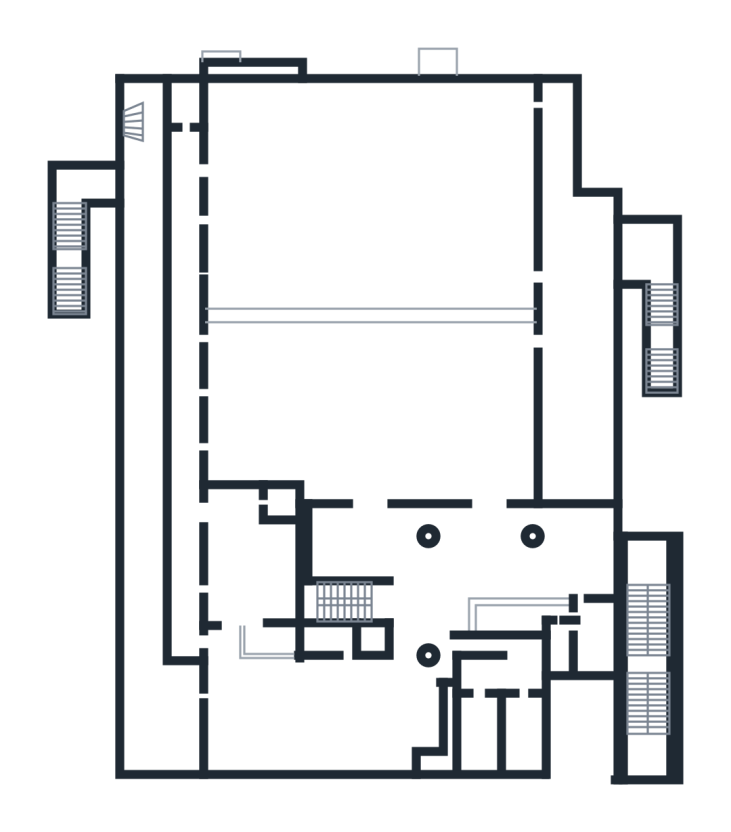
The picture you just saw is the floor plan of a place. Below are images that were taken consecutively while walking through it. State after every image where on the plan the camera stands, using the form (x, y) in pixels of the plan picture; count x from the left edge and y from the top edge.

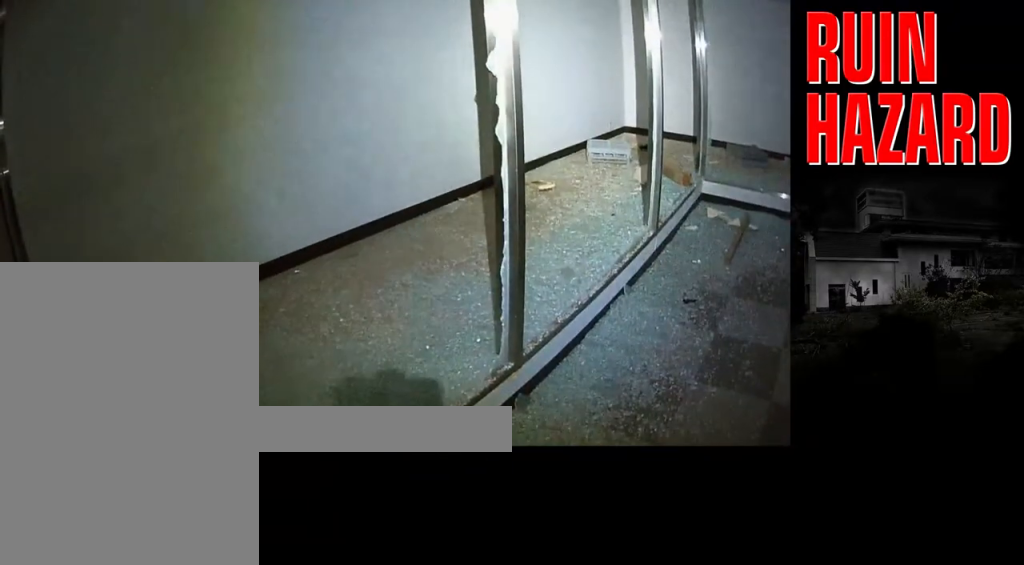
(333, 721)
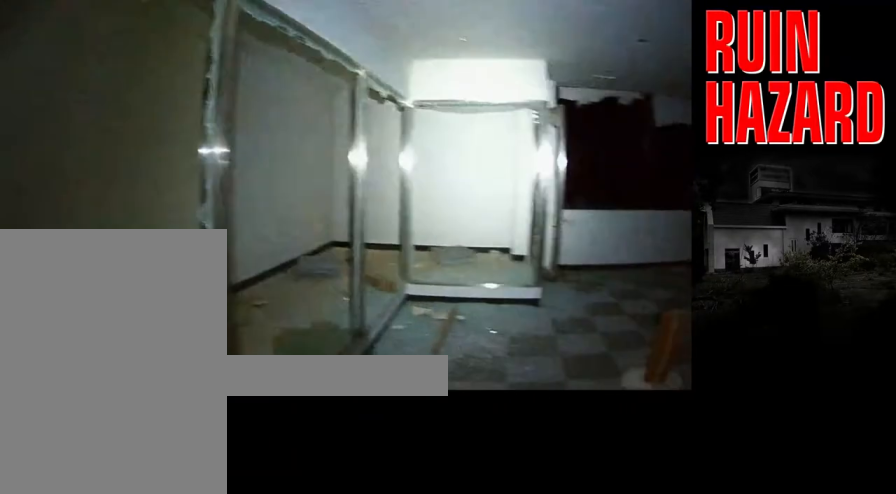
(333, 720)
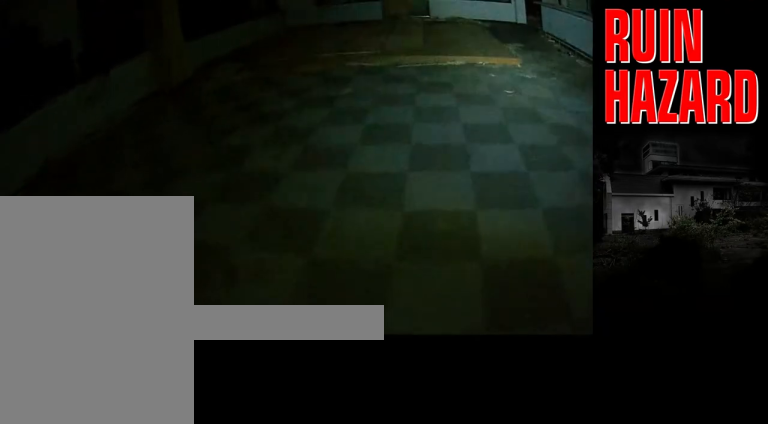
(333, 722)
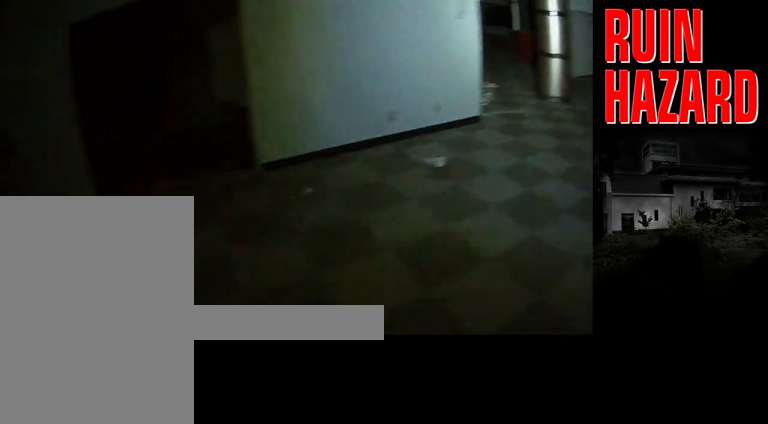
(329, 725)
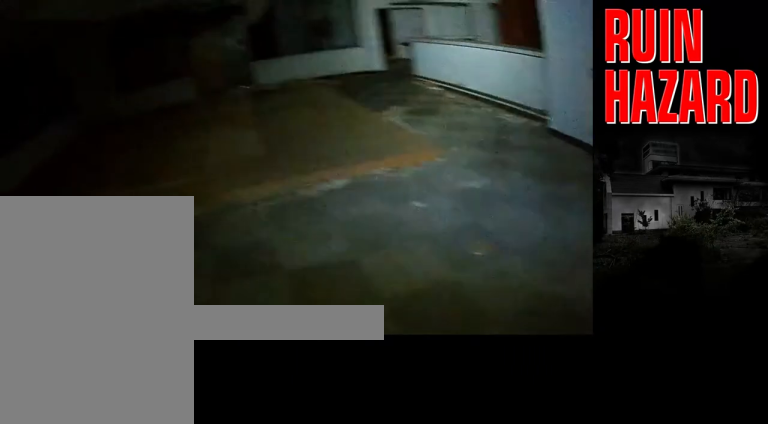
(329, 725)
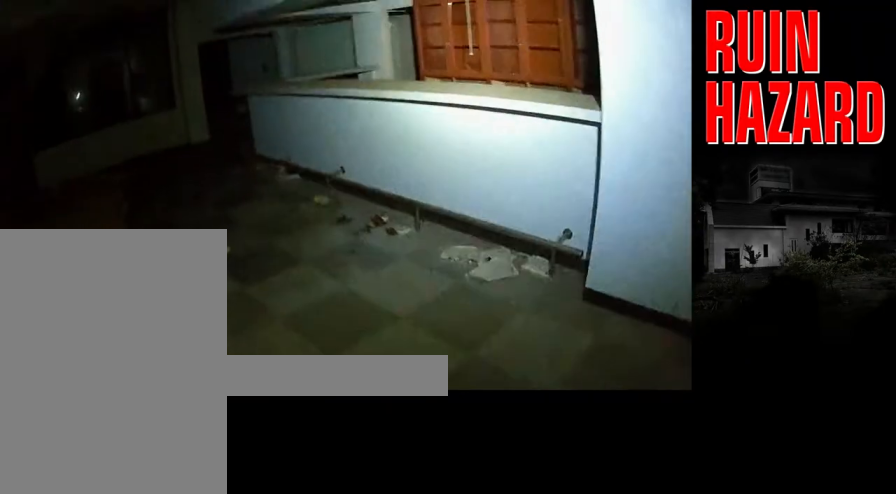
(329, 722)
